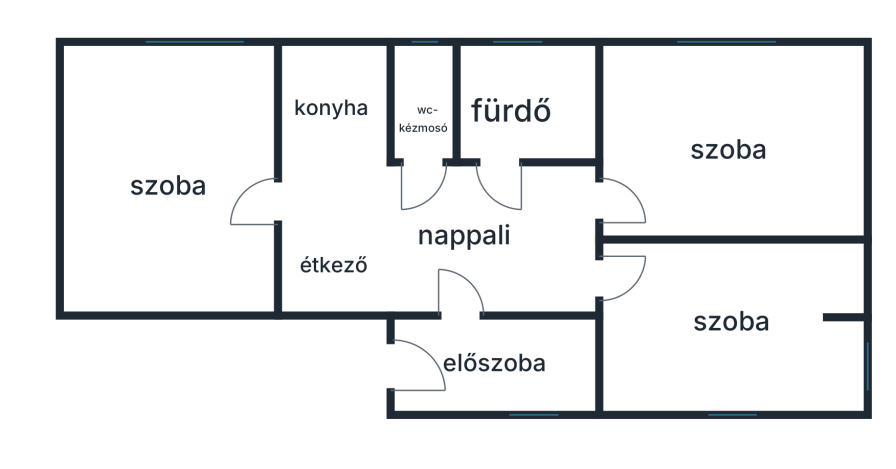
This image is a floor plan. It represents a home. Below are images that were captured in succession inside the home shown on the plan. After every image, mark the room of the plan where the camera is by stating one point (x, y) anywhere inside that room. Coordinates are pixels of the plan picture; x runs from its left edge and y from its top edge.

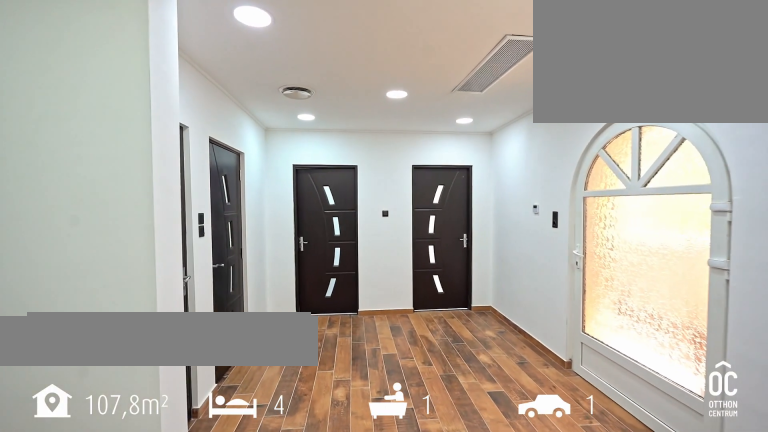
(423, 233)
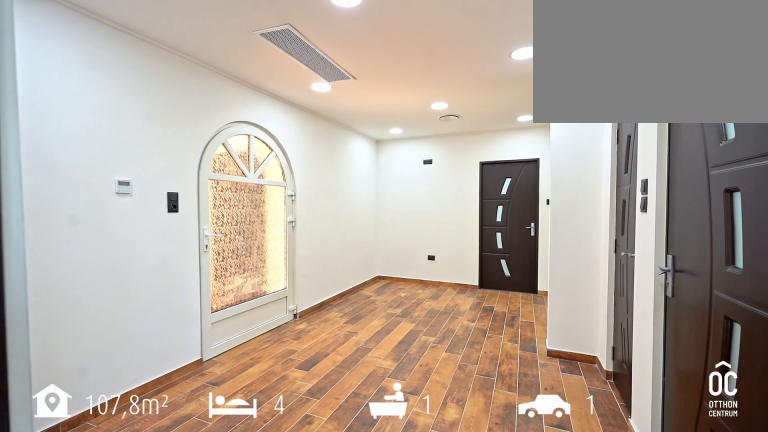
(423, 234)
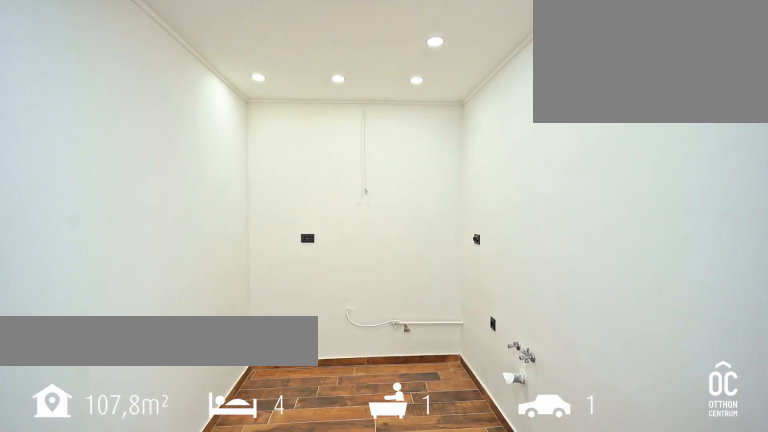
(335, 116)
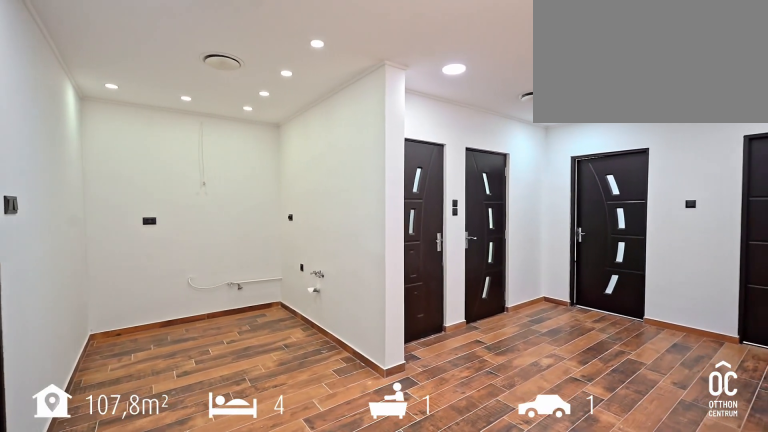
(334, 116)
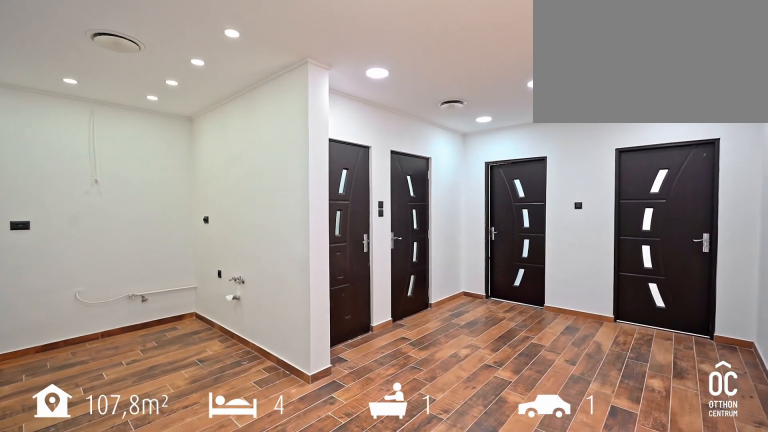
(423, 234)
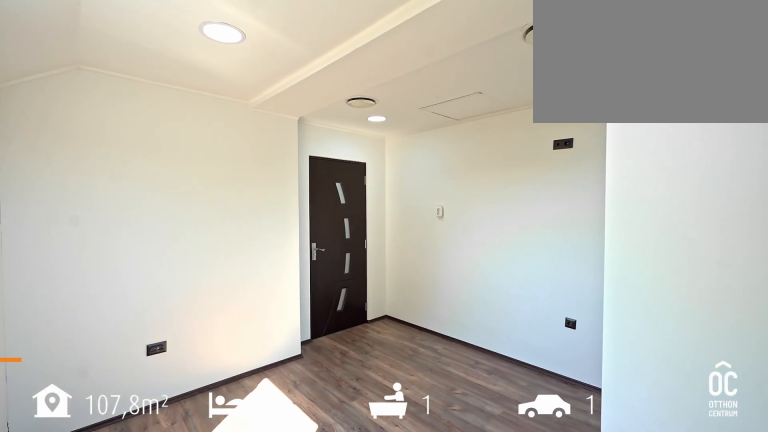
(730, 324)
